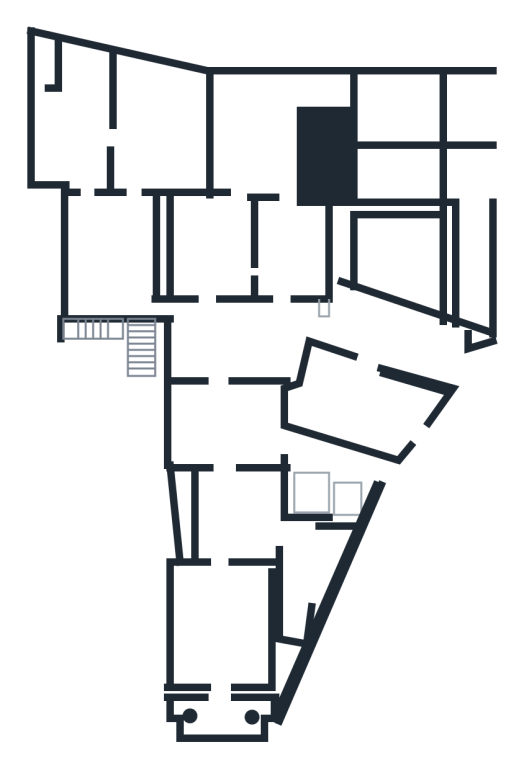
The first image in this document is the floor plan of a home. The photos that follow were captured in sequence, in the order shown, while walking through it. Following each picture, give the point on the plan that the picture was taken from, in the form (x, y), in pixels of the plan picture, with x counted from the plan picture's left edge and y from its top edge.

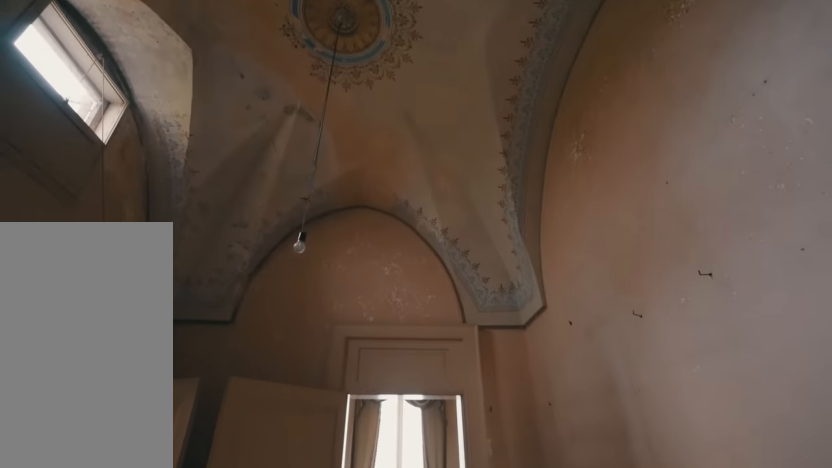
(228, 524)
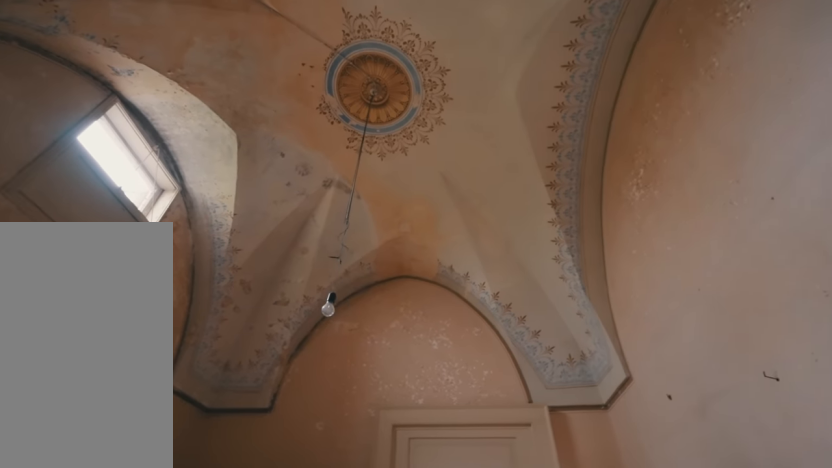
(228, 524)
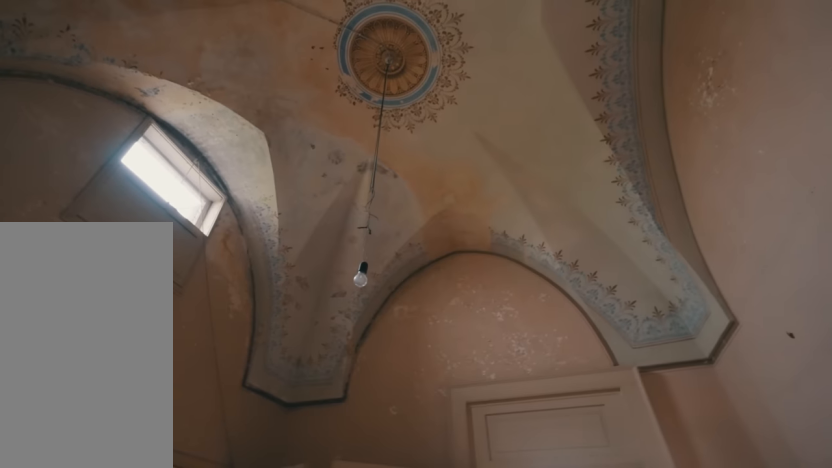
(228, 524)
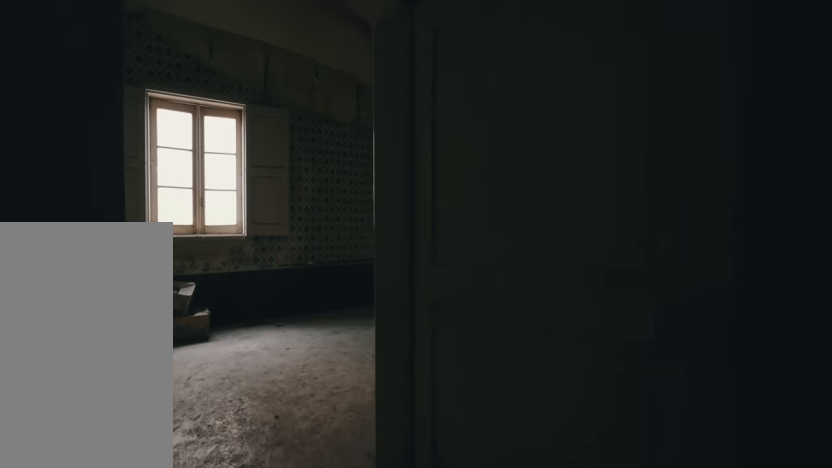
(230, 525)
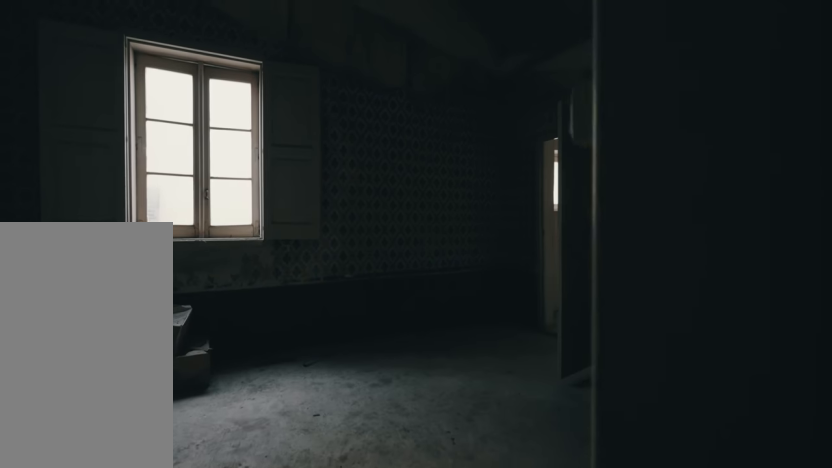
(293, 571)
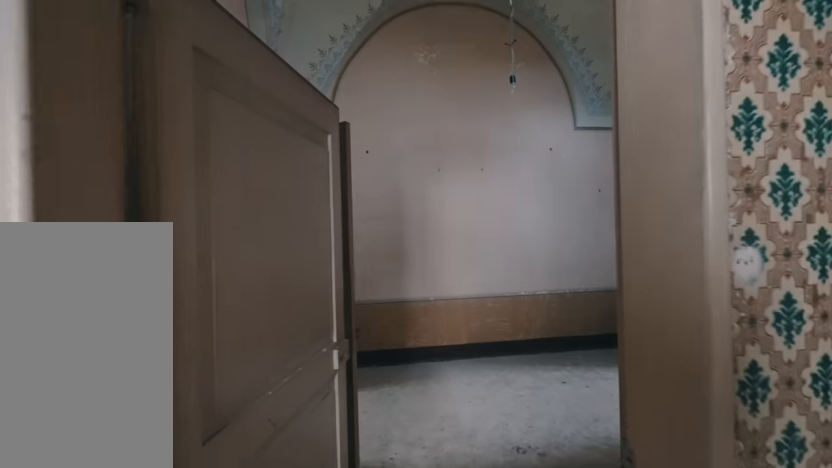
(290, 569)
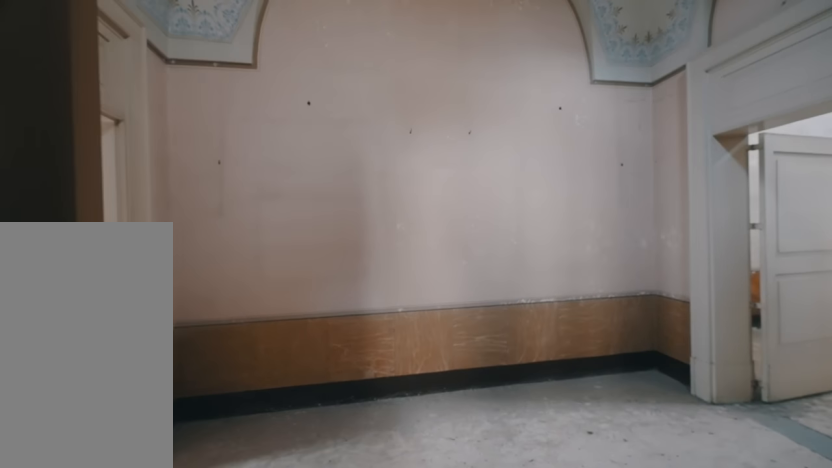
(223, 527)
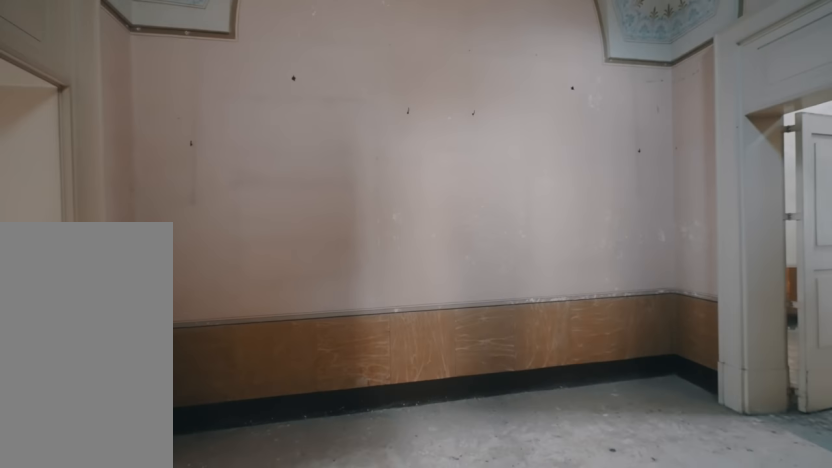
(222, 530)
